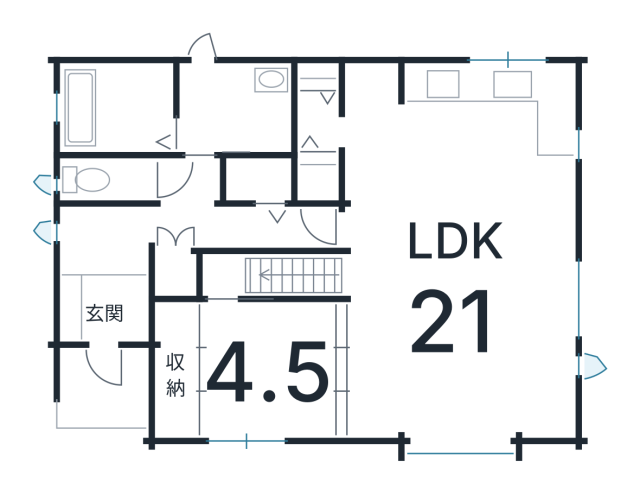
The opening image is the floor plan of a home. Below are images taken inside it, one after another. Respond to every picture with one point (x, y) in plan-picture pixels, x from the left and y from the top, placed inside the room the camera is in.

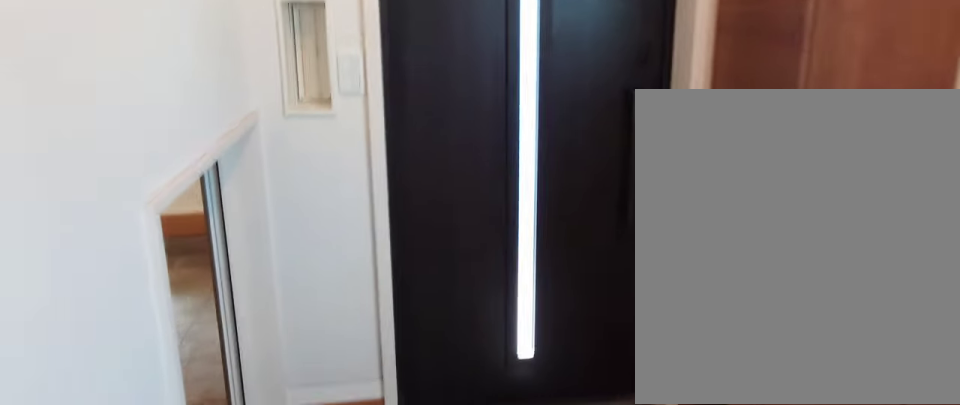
(105, 302)
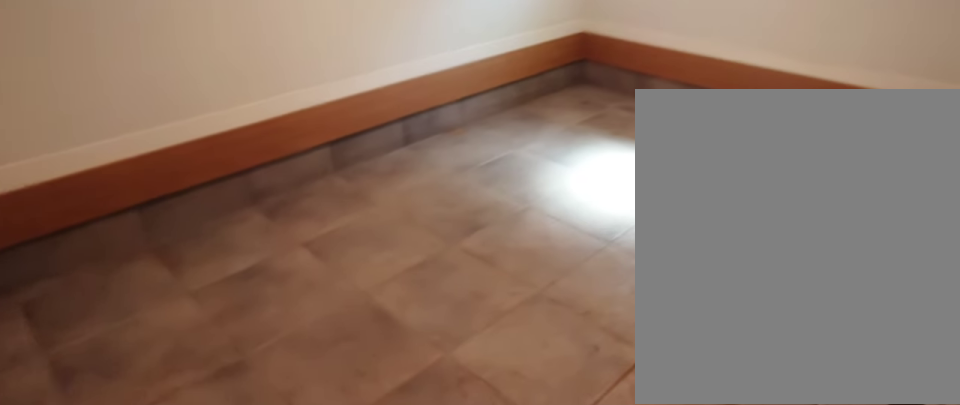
(105, 302)
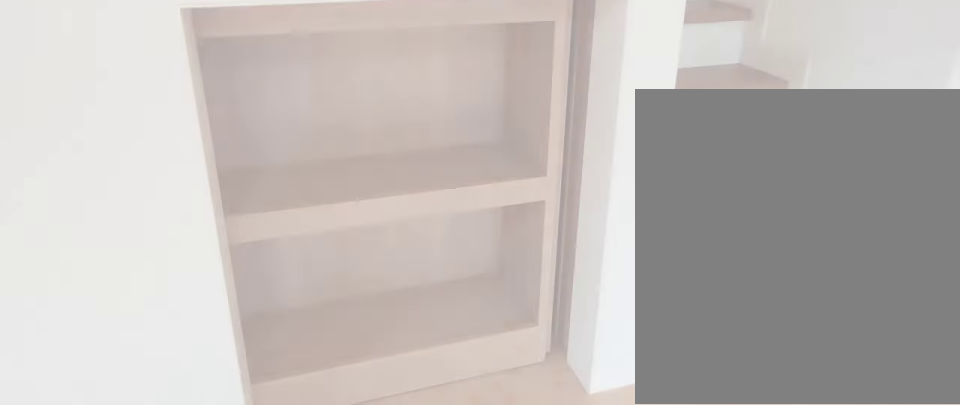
(444, 329)
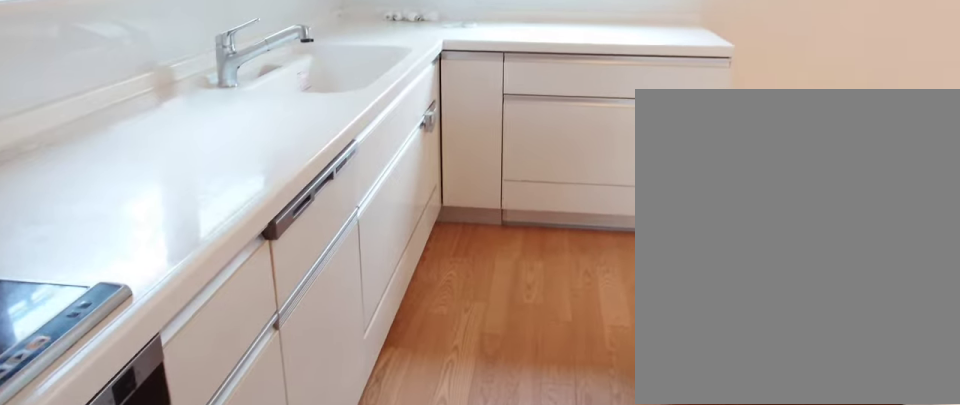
(460, 132)
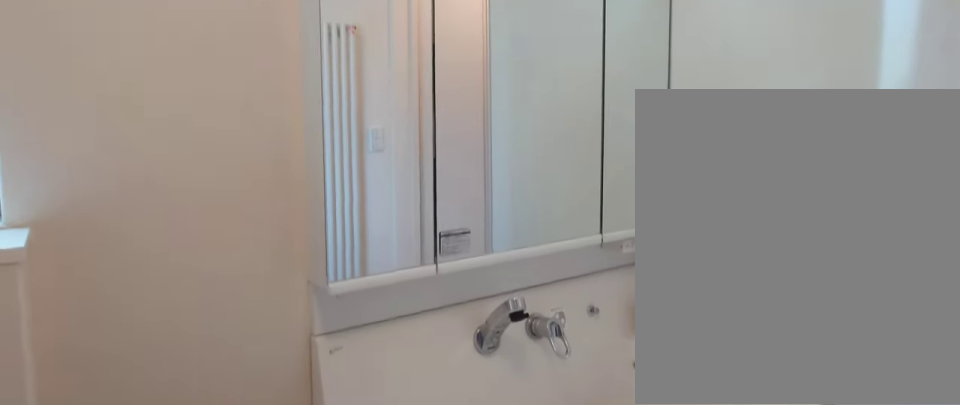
(237, 112)
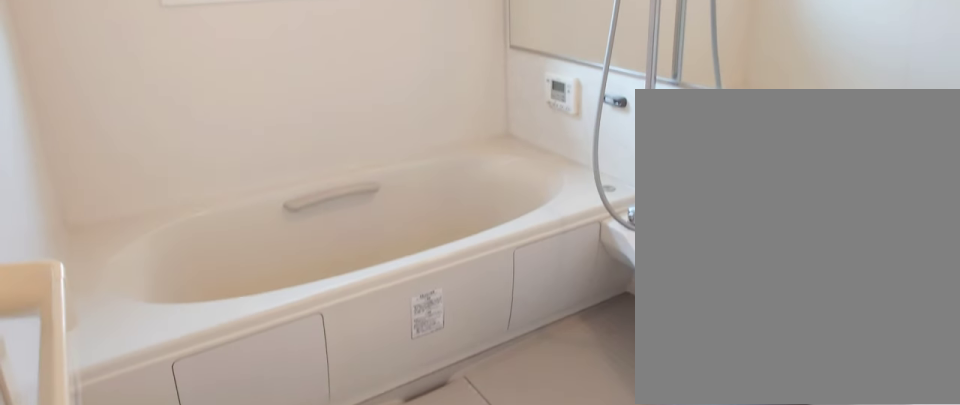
(108, 111)
